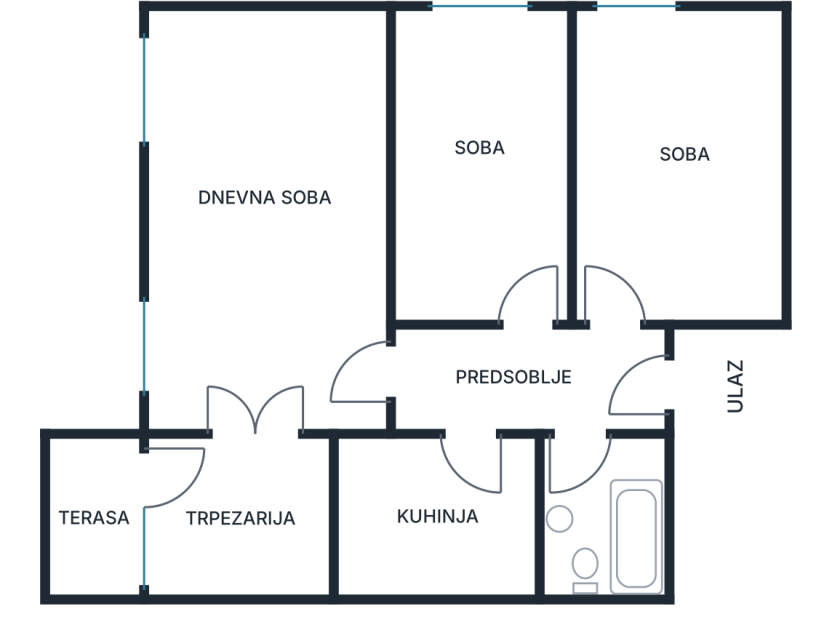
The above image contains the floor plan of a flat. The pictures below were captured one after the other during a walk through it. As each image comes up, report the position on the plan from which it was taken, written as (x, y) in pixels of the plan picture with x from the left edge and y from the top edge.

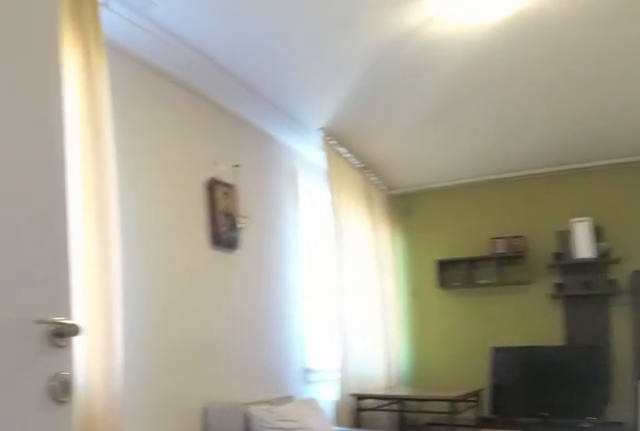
(257, 441)
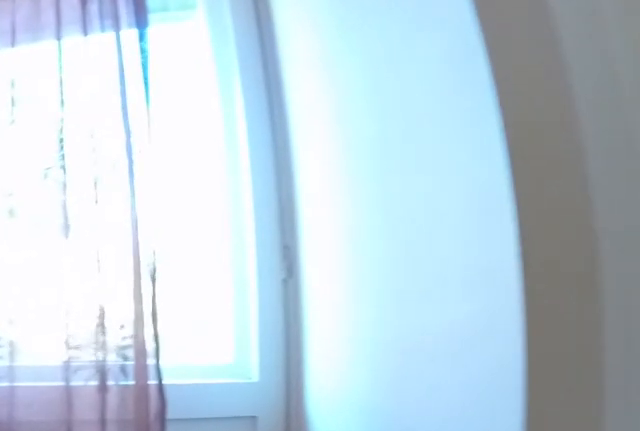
(245, 442)
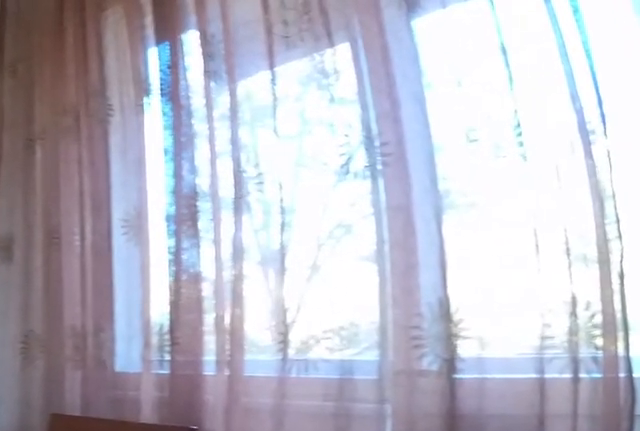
(231, 428)
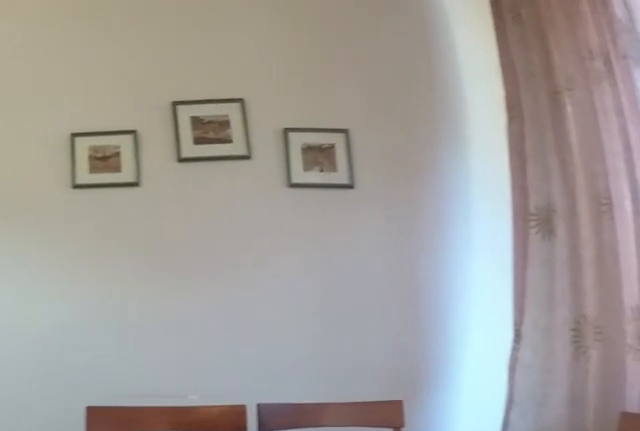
(210, 438)
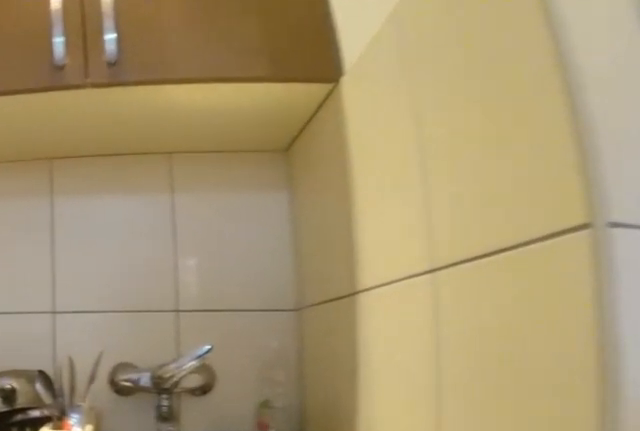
(459, 545)
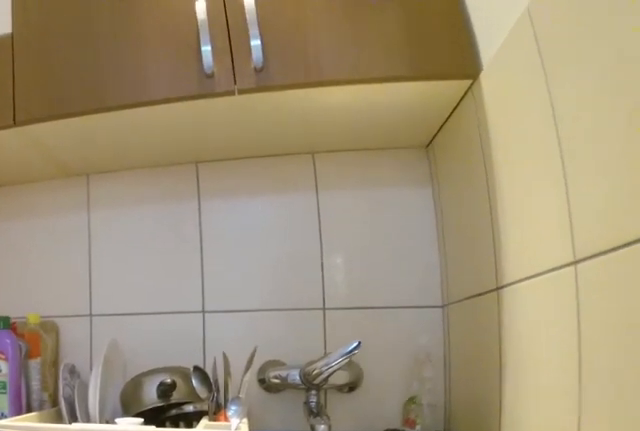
(468, 539)
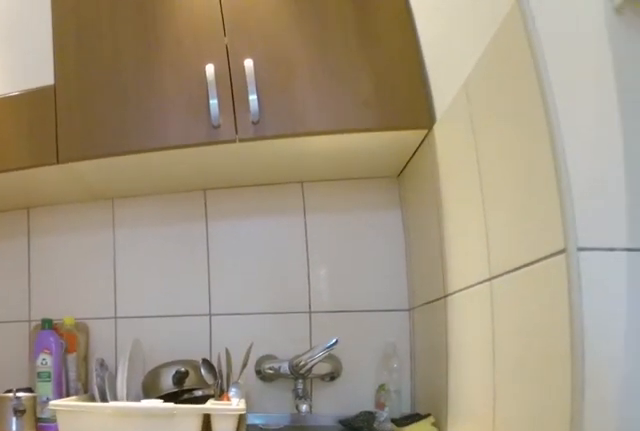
(464, 550)
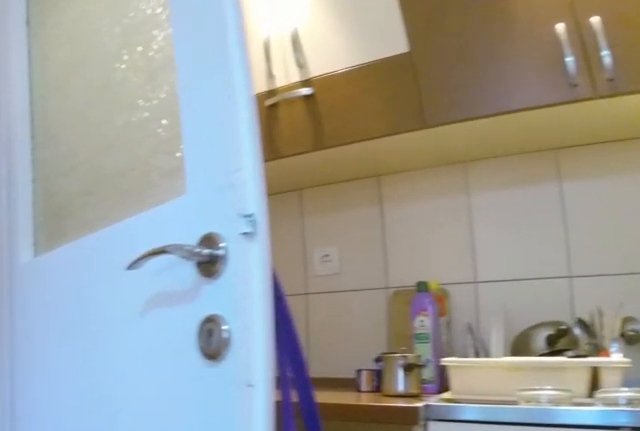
(450, 556)
